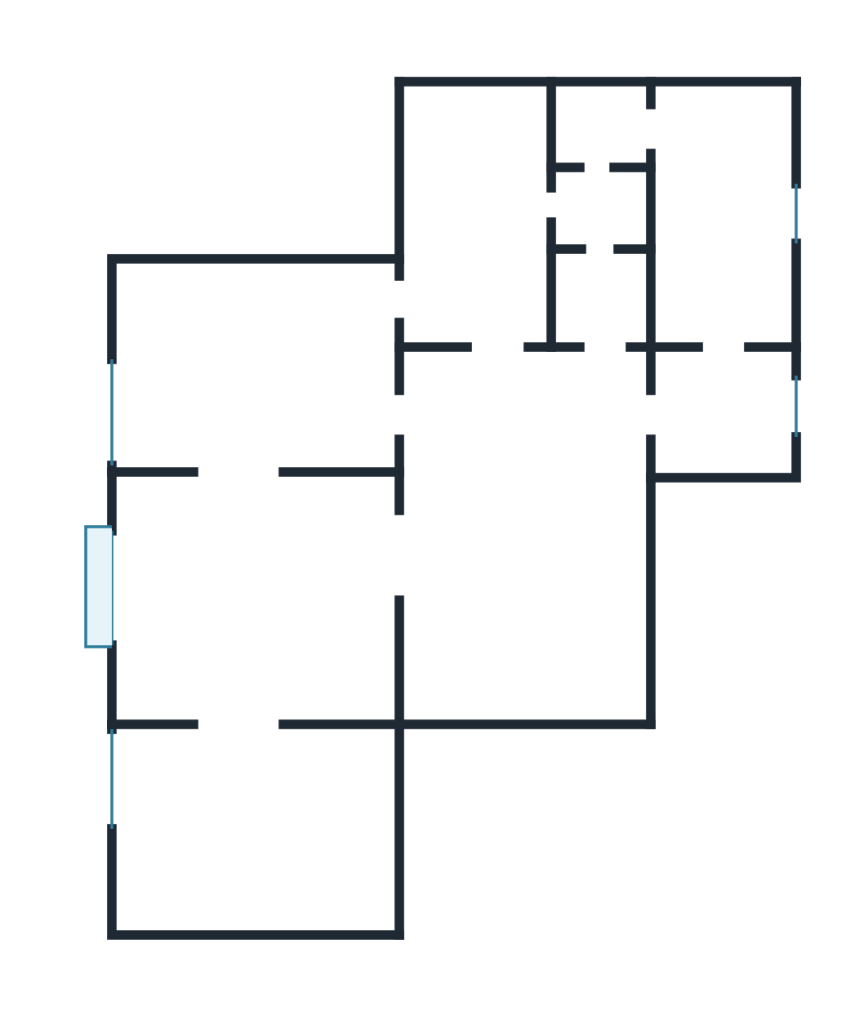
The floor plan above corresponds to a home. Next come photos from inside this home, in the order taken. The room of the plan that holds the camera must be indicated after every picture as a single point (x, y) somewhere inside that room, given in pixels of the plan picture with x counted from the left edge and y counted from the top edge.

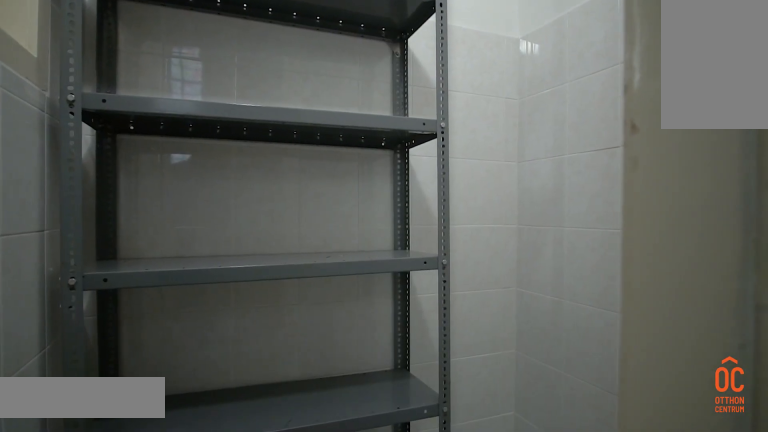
(613, 123)
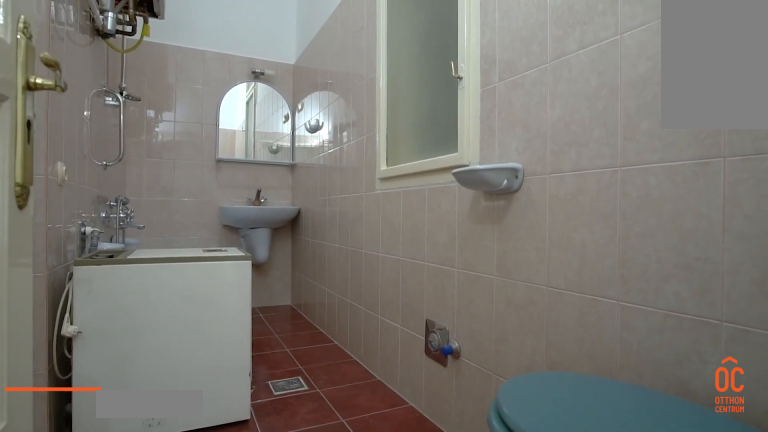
(474, 209)
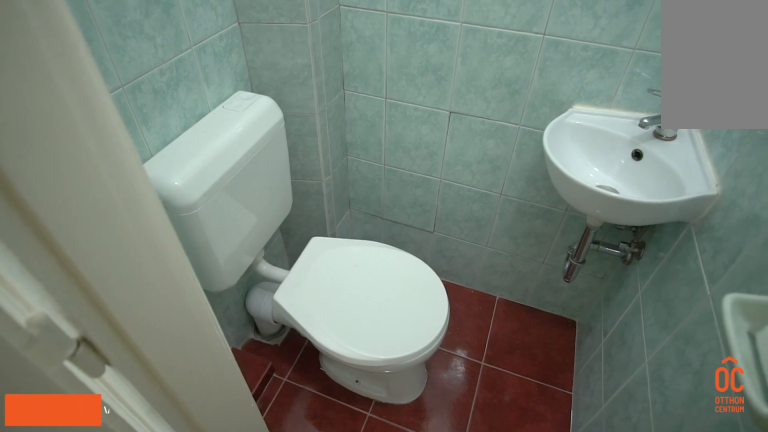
(603, 296)
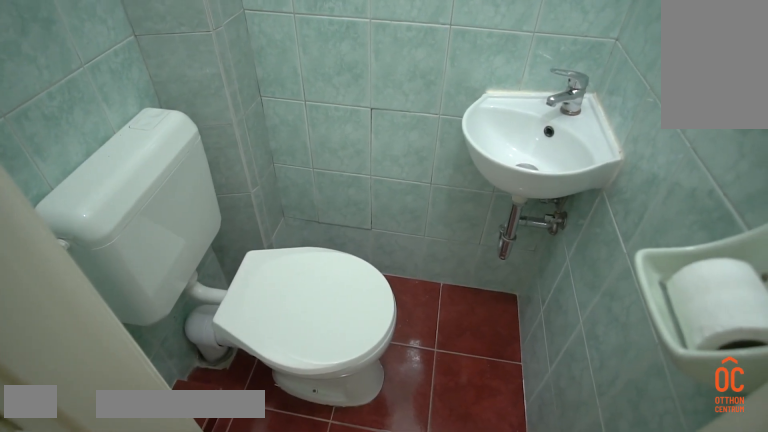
(603, 296)
